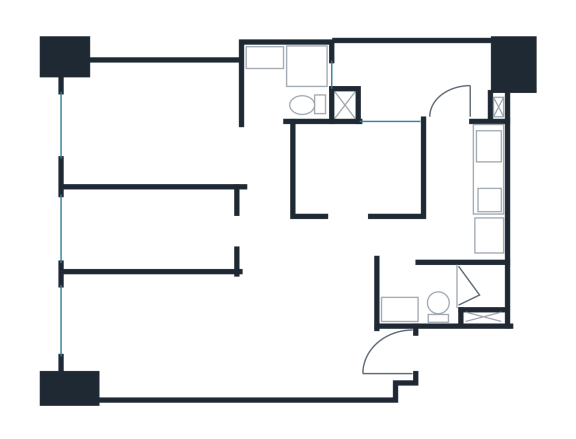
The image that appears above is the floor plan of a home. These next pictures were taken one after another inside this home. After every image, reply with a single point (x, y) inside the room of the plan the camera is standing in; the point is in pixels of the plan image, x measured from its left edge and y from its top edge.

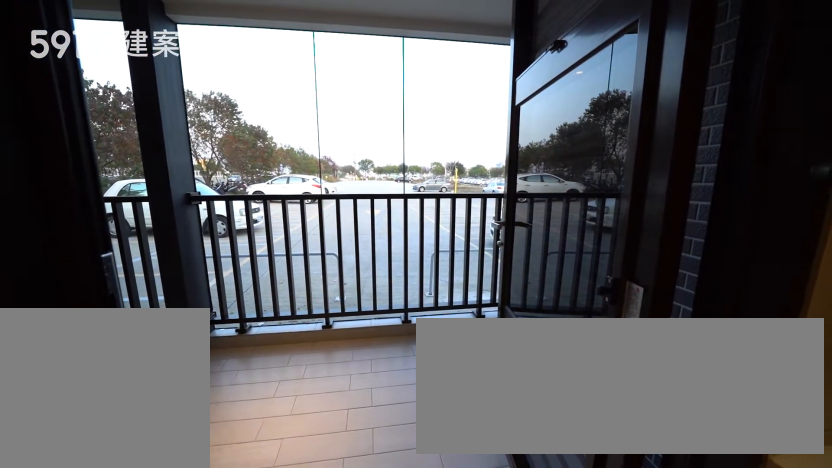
(419, 80)
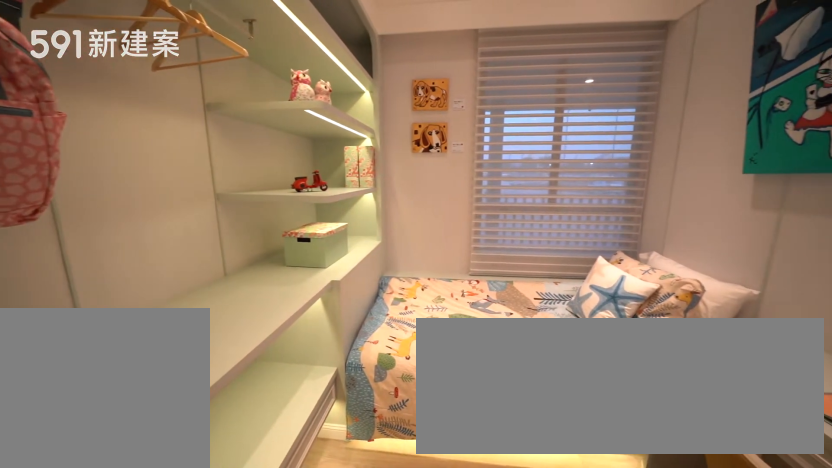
(358, 166)
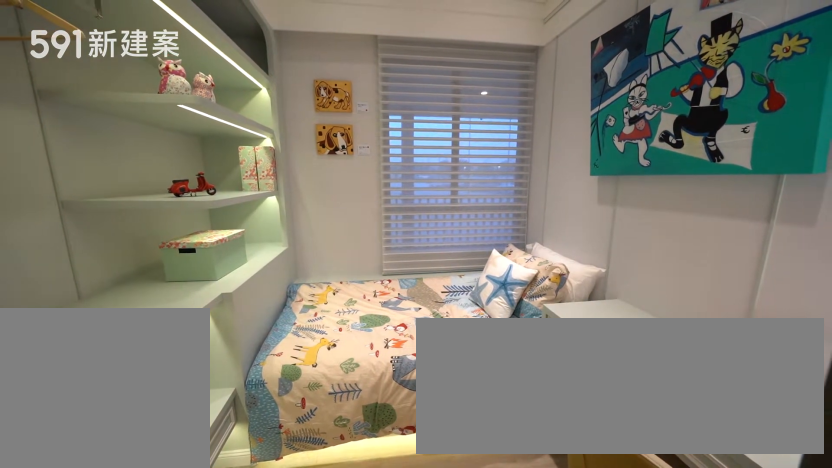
(358, 166)
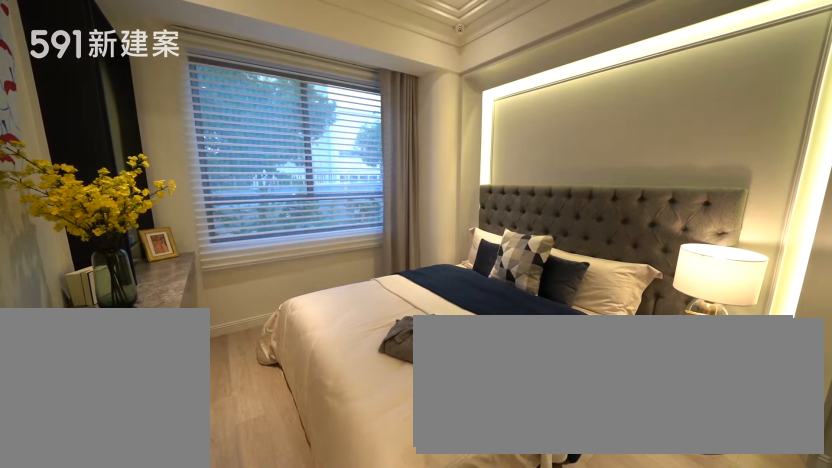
(146, 123)
